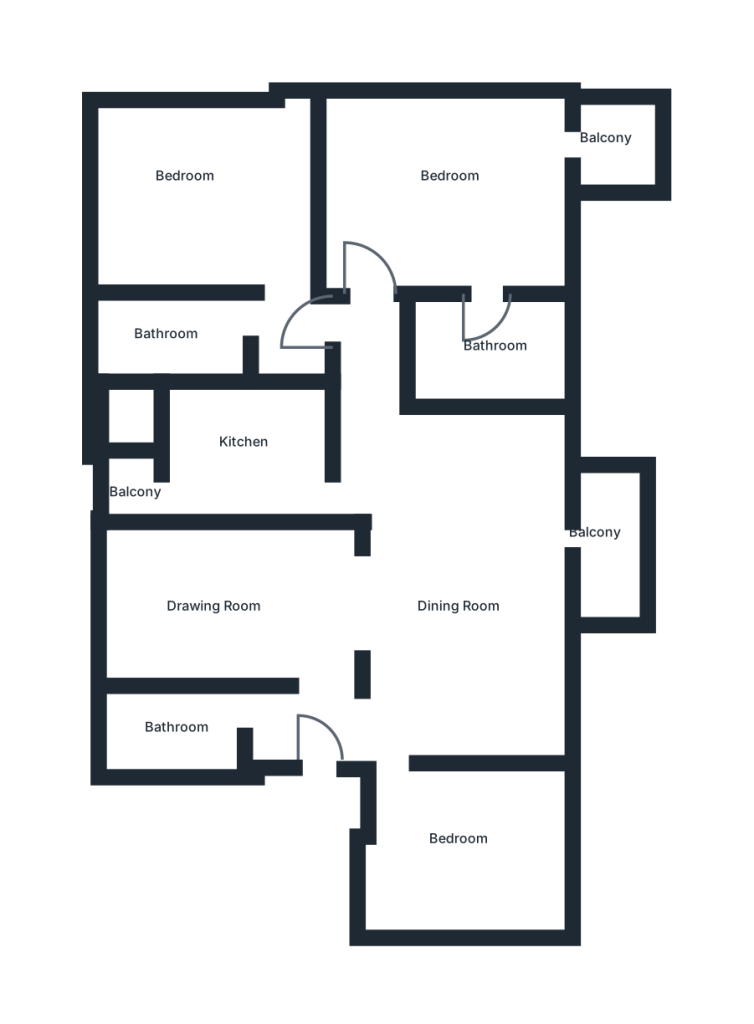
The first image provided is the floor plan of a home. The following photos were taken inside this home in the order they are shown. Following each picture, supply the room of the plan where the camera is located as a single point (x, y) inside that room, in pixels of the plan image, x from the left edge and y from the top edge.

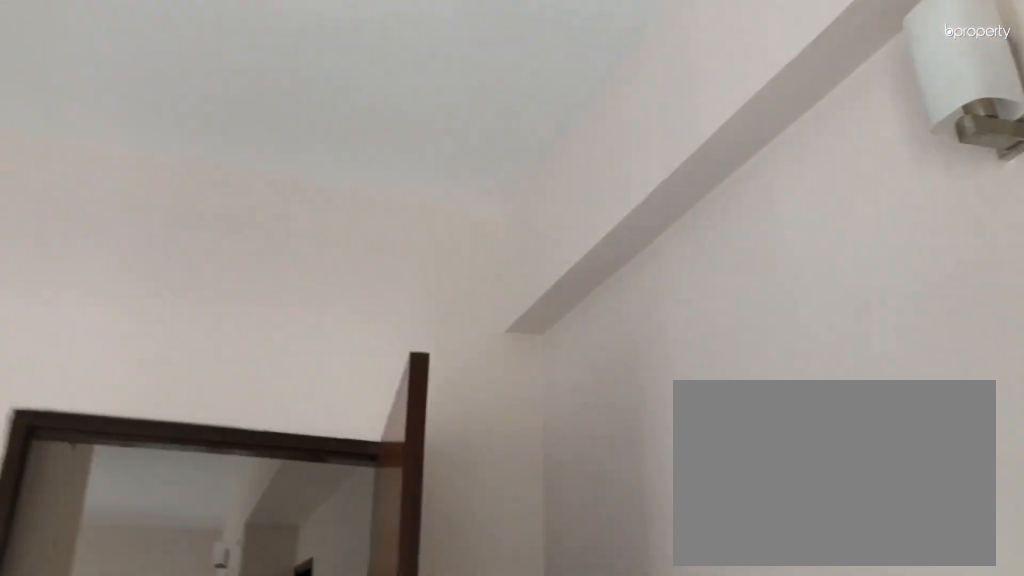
(462, 179)
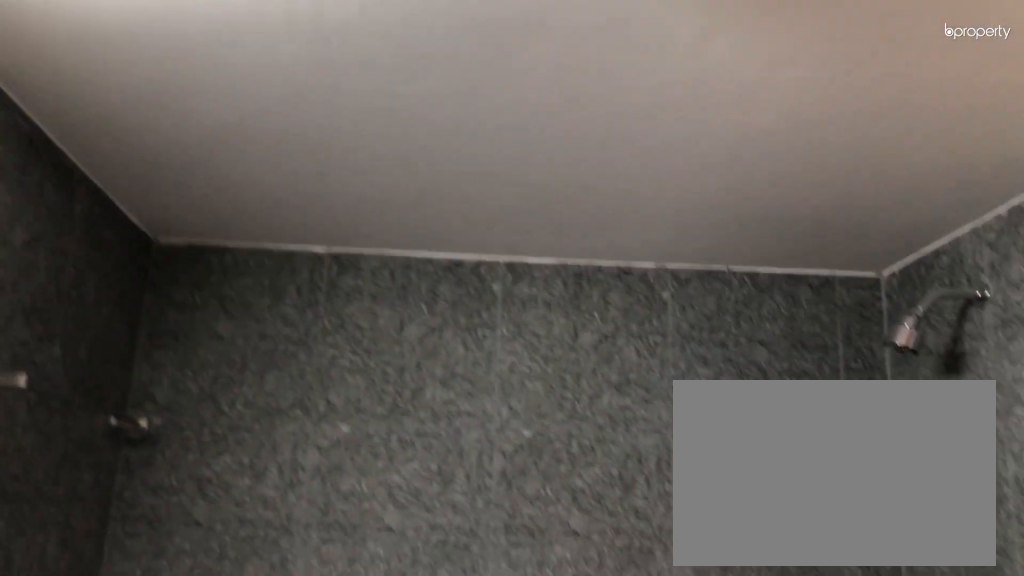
(487, 347)
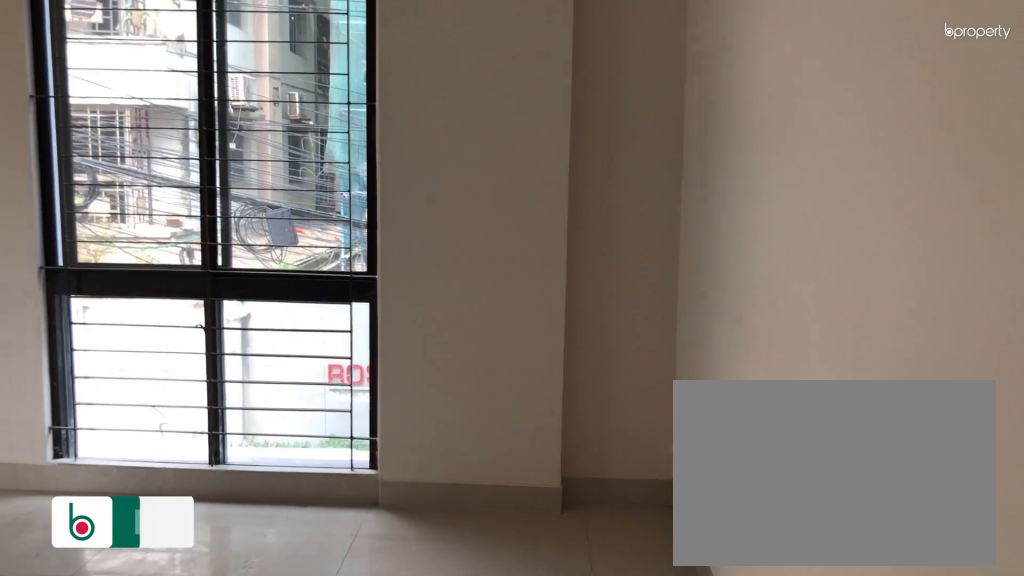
(229, 207)
